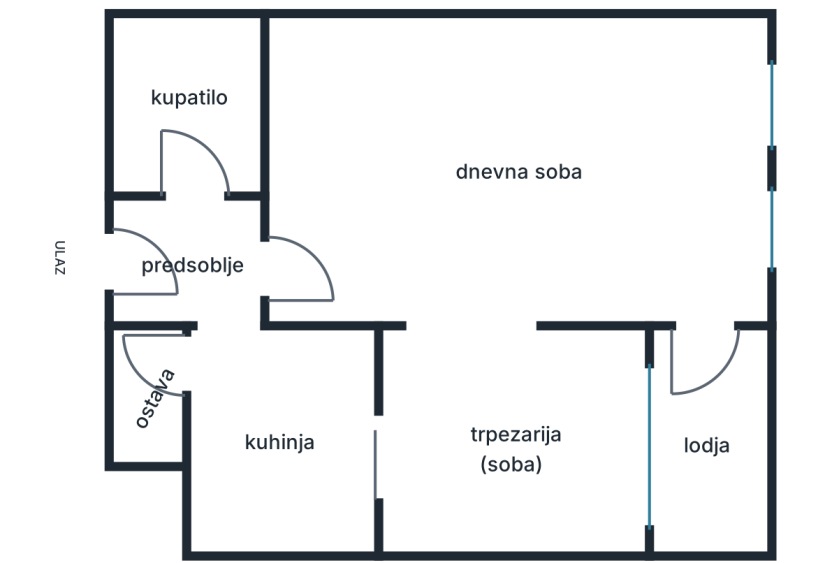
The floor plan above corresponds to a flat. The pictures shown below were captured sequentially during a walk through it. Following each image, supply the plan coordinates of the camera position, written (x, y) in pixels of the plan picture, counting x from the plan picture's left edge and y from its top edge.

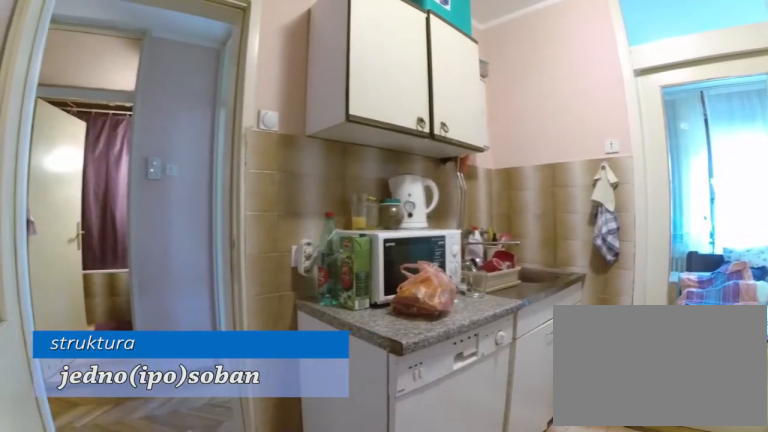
(213, 525)
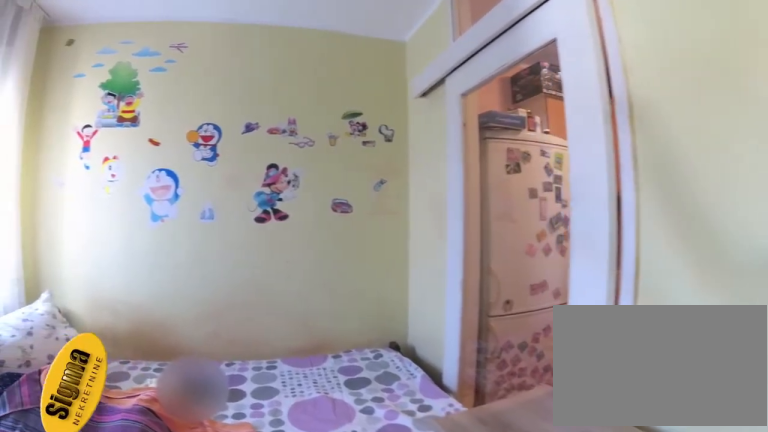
(472, 362)
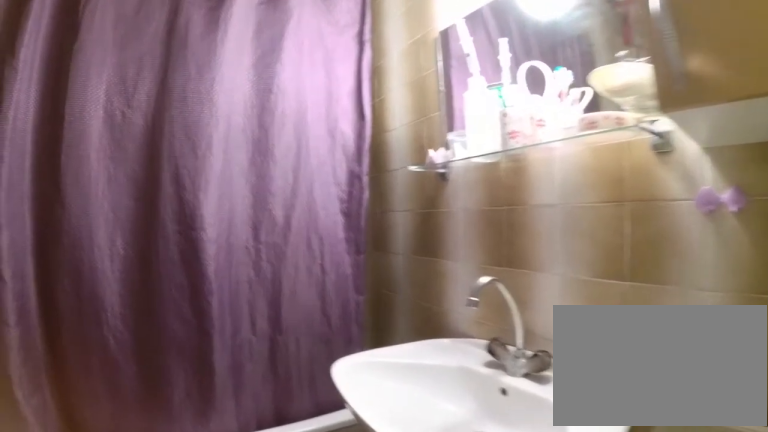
(212, 139)
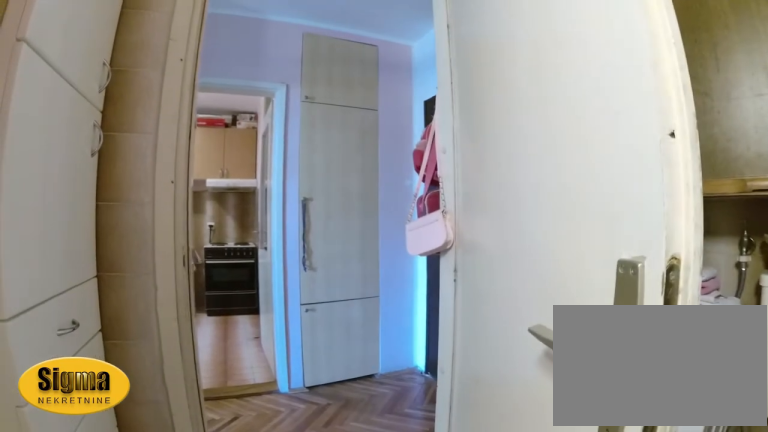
(190, 80)
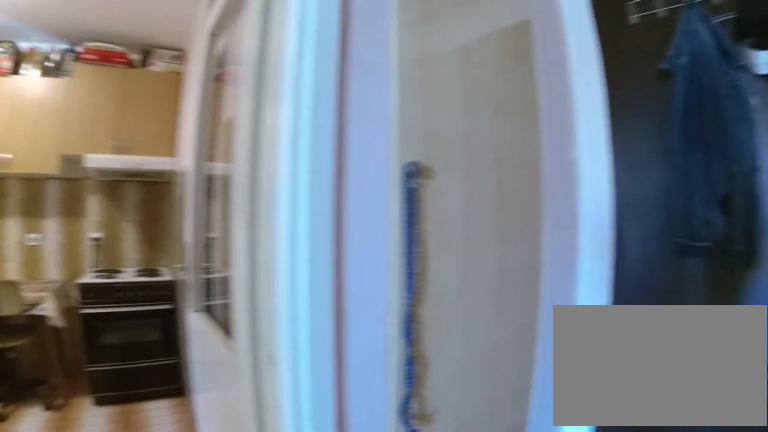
(204, 265)
